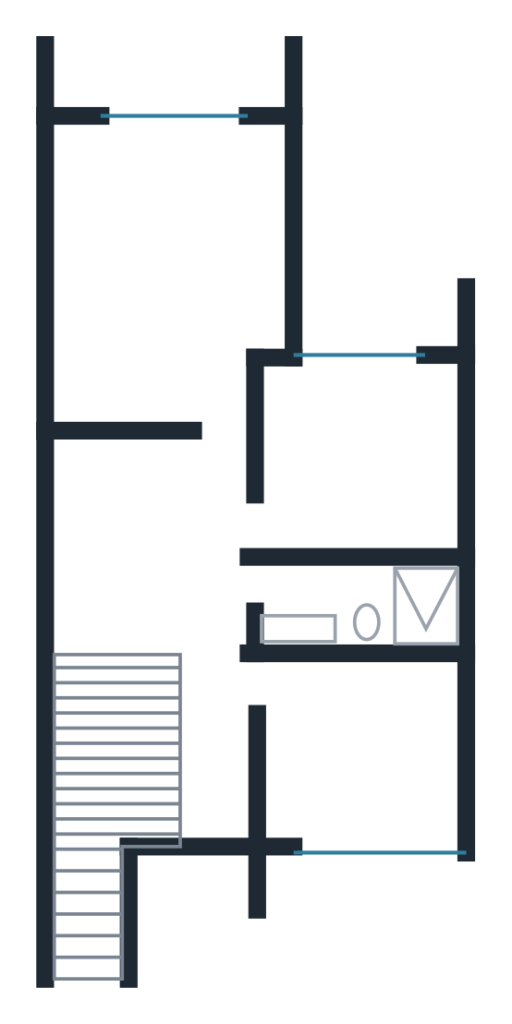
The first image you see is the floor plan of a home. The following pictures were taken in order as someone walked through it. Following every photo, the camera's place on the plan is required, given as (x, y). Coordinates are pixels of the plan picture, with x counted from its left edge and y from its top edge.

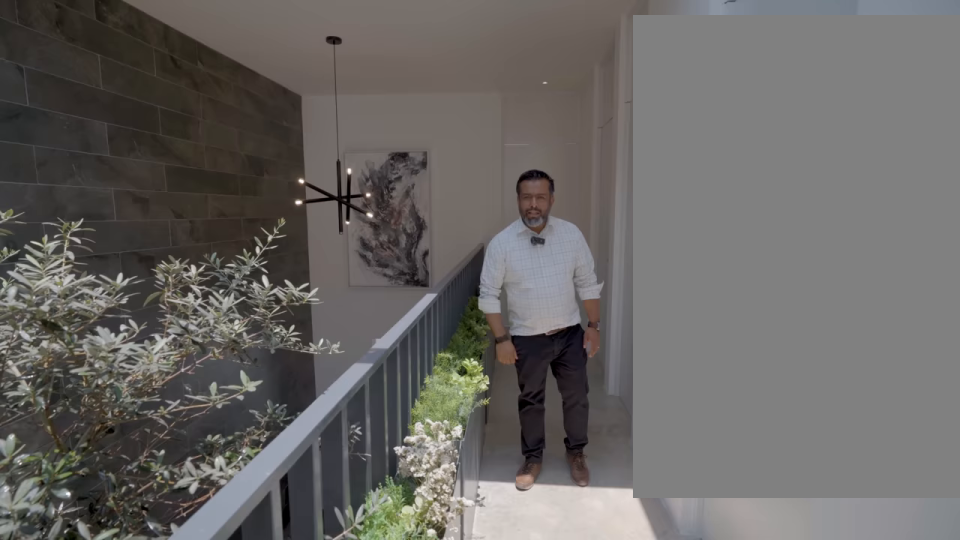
(211, 806)
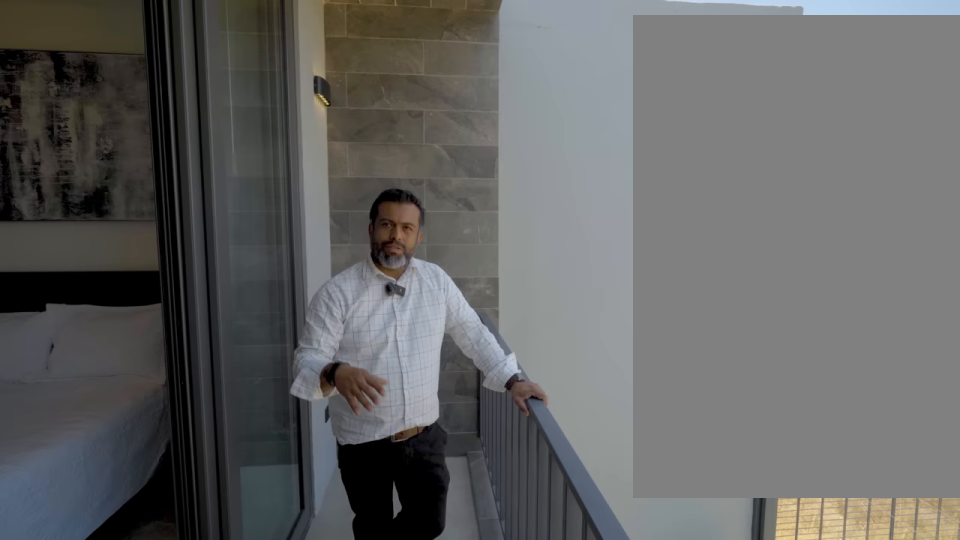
(193, 86)
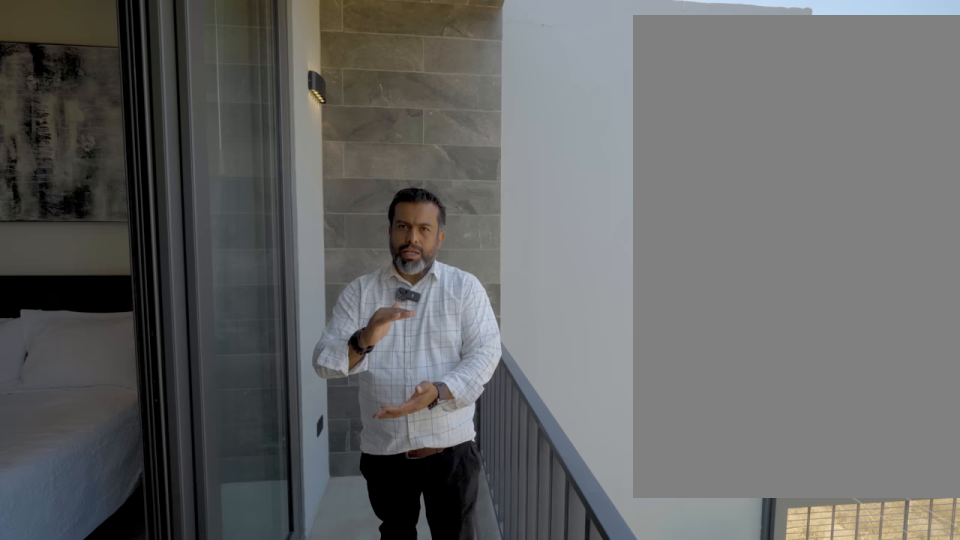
(192, 87)
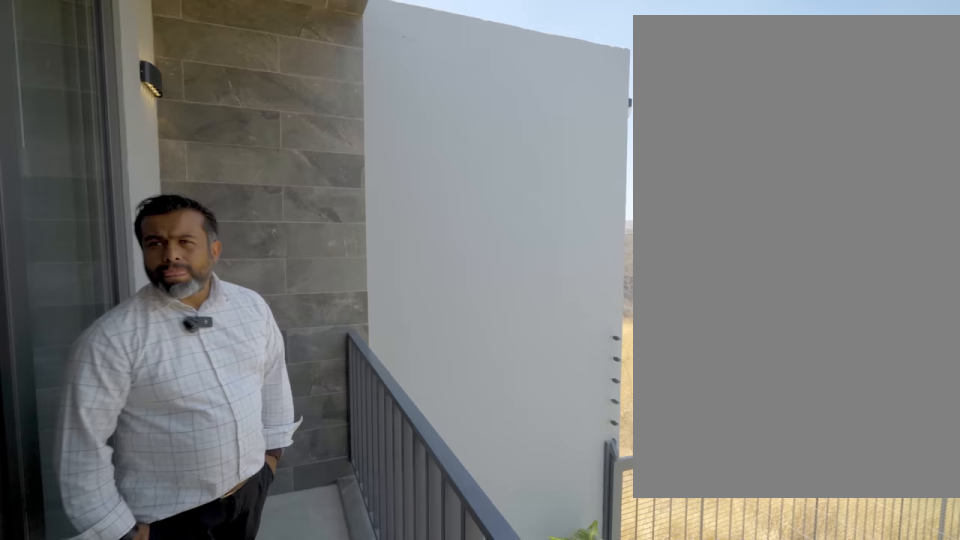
(193, 86)
